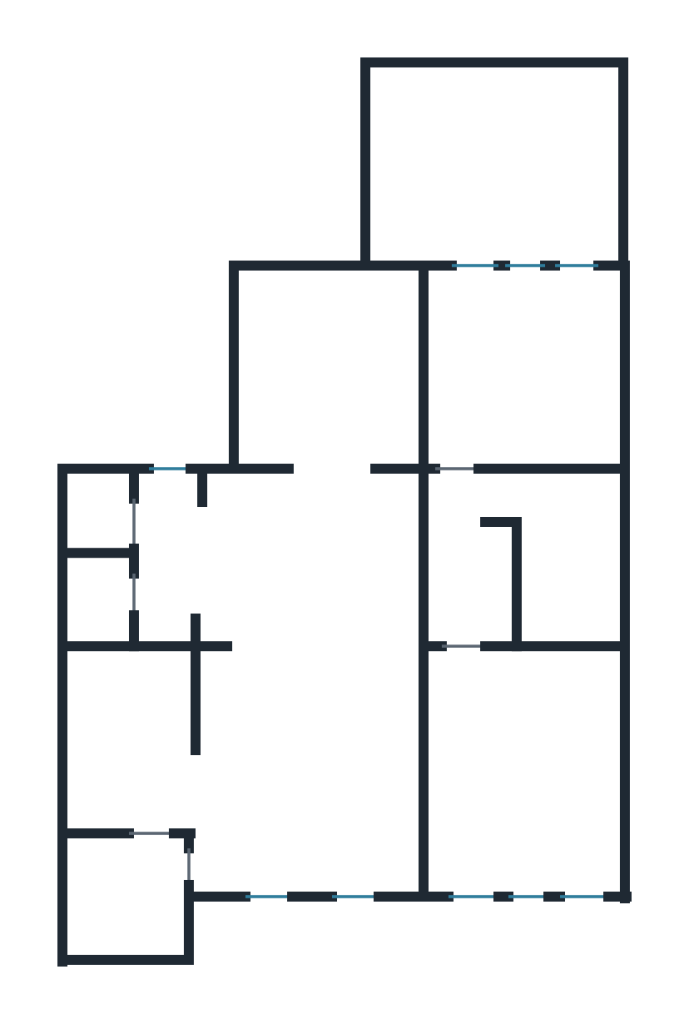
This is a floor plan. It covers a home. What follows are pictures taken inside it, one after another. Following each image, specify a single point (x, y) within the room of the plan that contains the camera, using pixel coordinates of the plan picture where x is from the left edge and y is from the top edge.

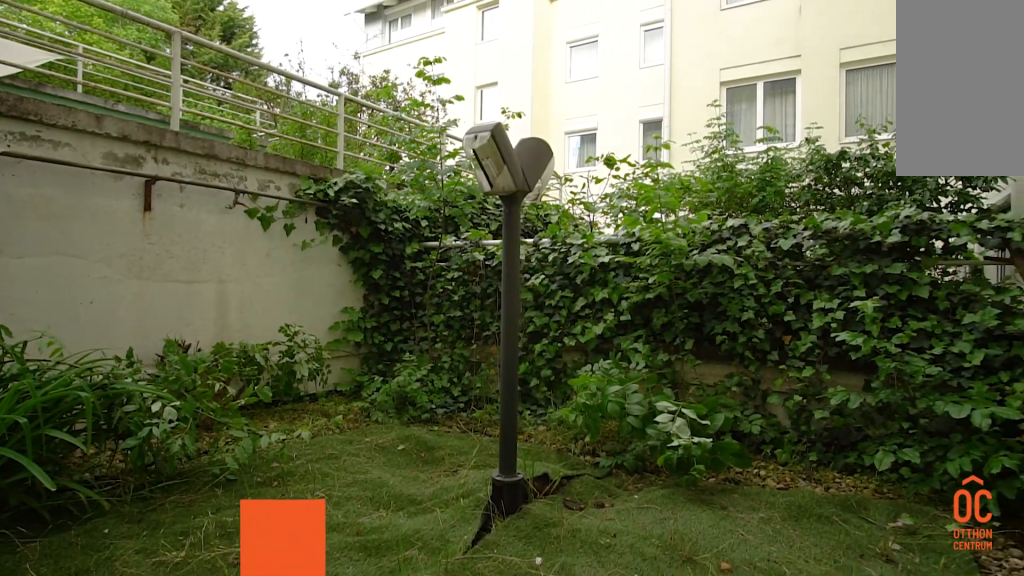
(505, 159)
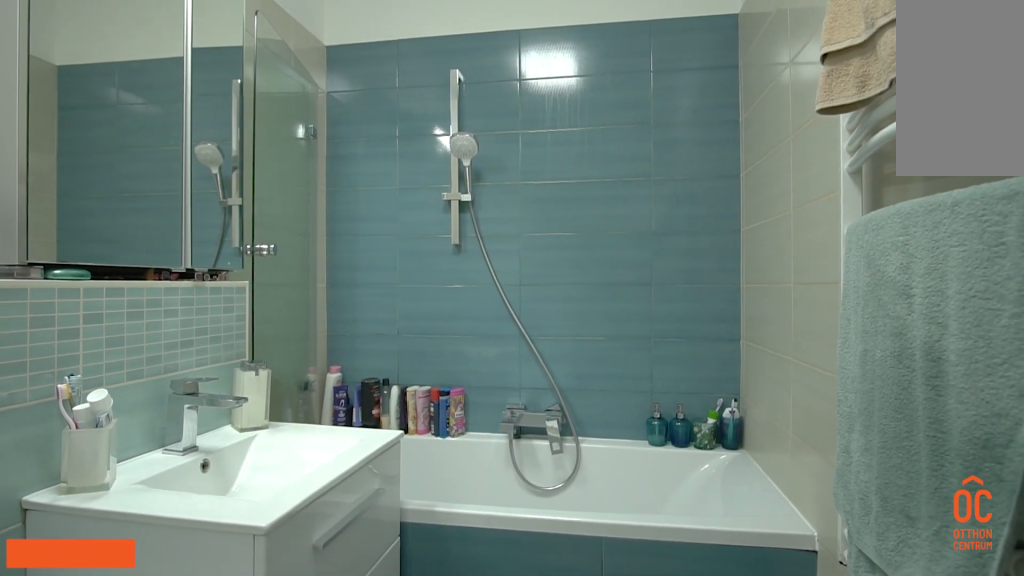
(579, 555)
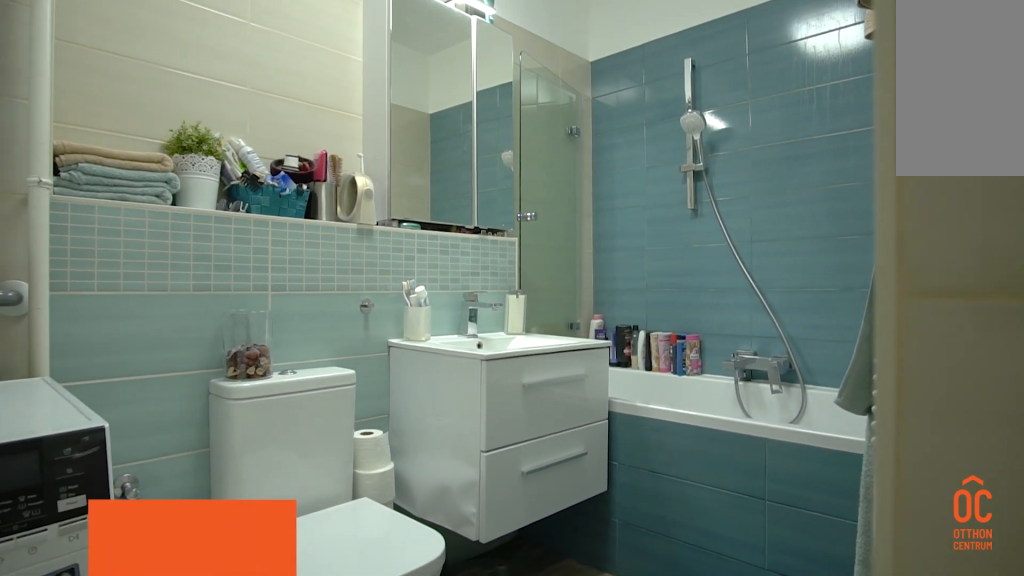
(579, 555)
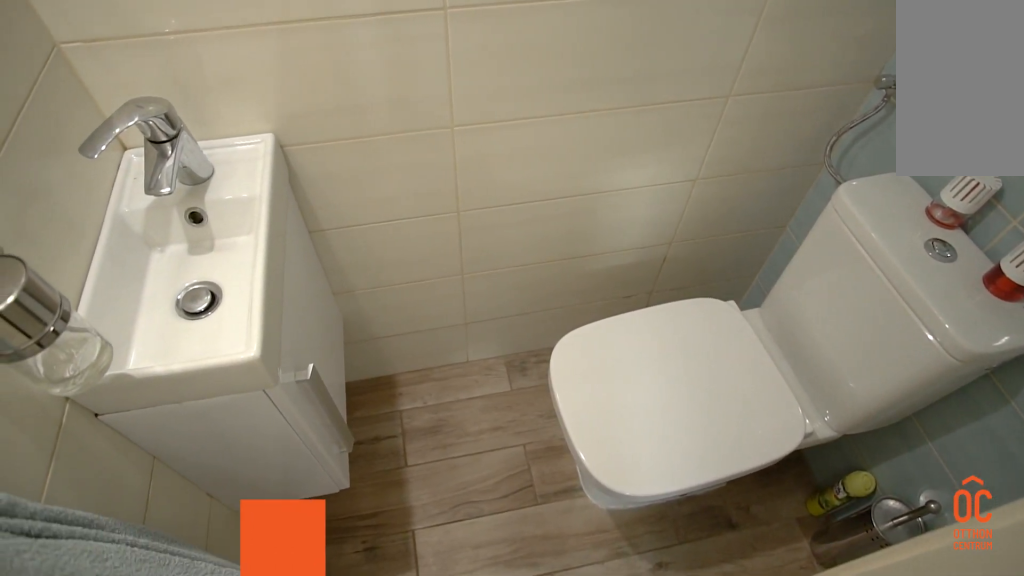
(102, 504)
